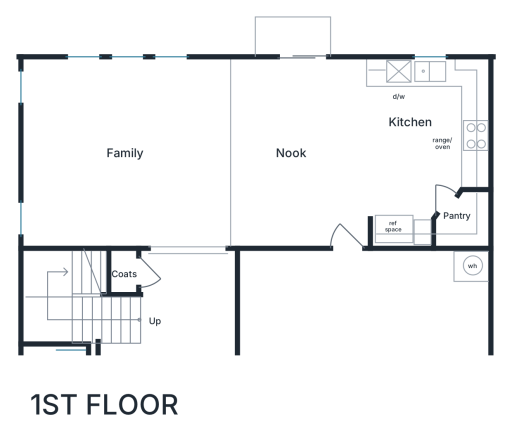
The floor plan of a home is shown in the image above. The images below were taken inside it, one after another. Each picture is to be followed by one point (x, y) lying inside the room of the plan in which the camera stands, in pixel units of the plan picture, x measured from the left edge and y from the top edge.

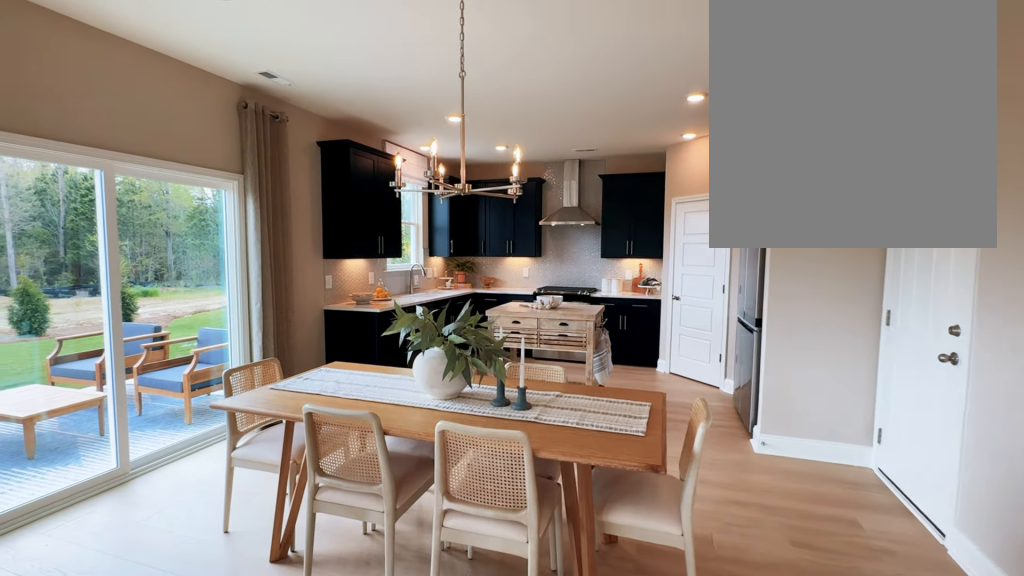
(293, 152)
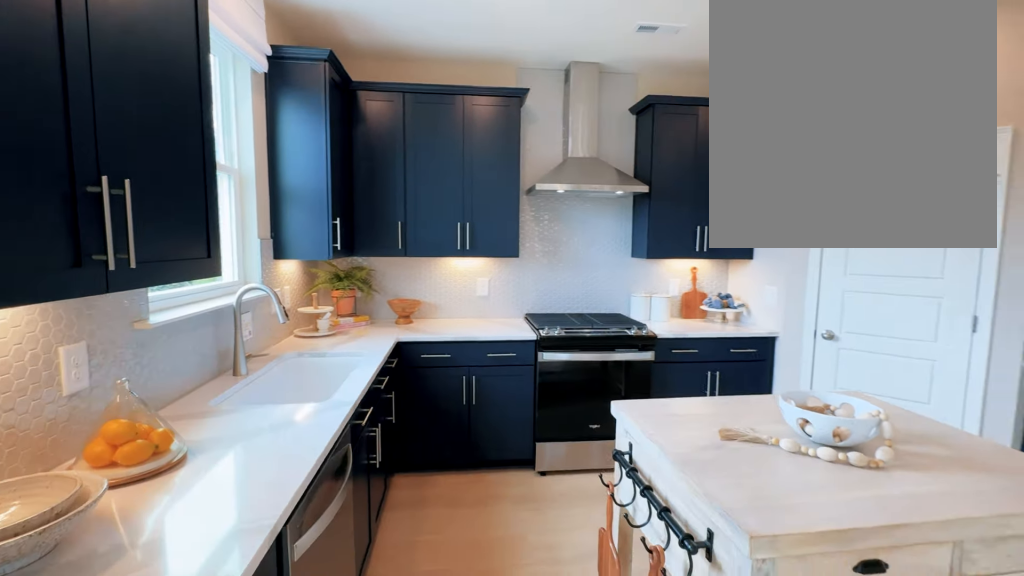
(428, 152)
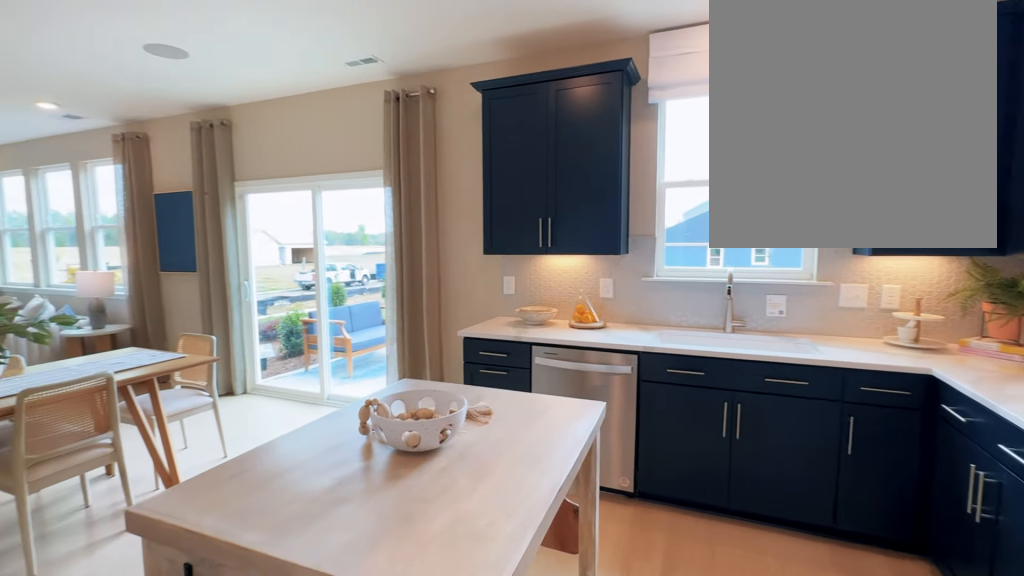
(428, 152)
